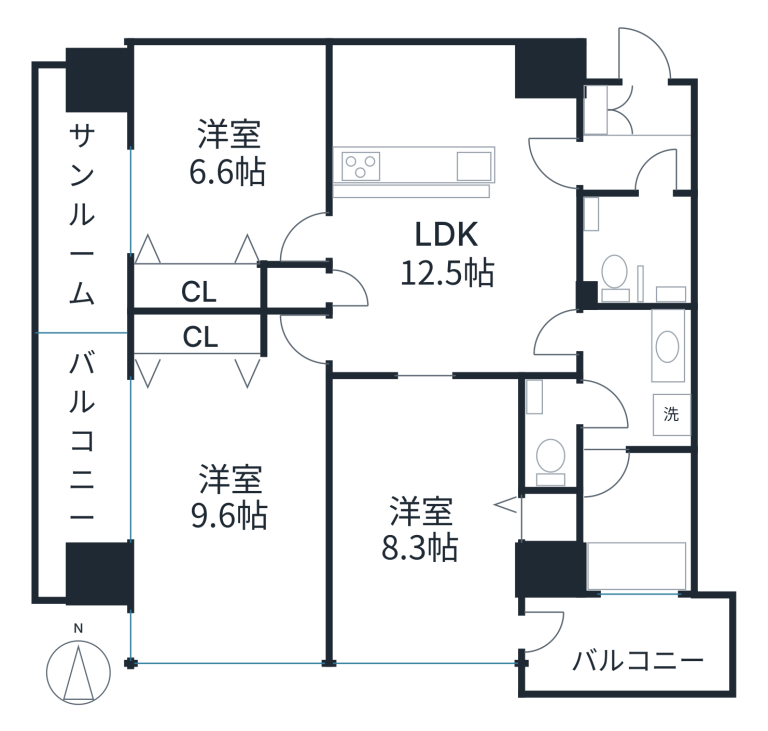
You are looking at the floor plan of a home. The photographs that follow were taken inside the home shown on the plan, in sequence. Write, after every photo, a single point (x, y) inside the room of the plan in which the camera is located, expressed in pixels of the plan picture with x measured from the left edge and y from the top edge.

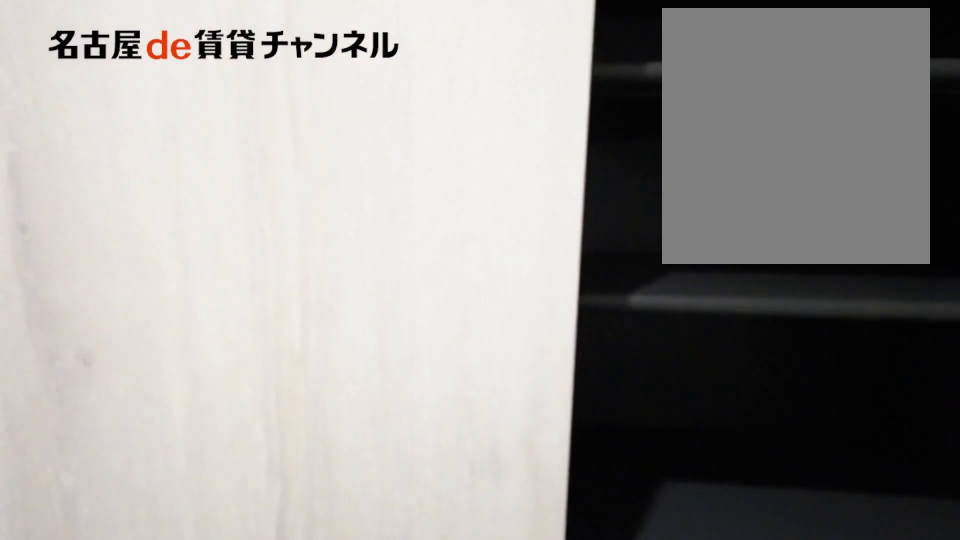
(640, 106)
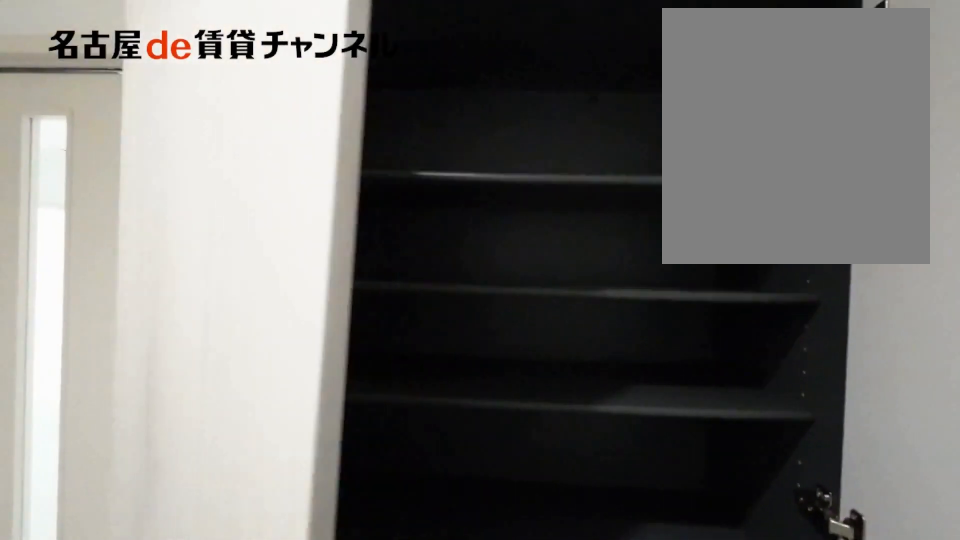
(640, 106)
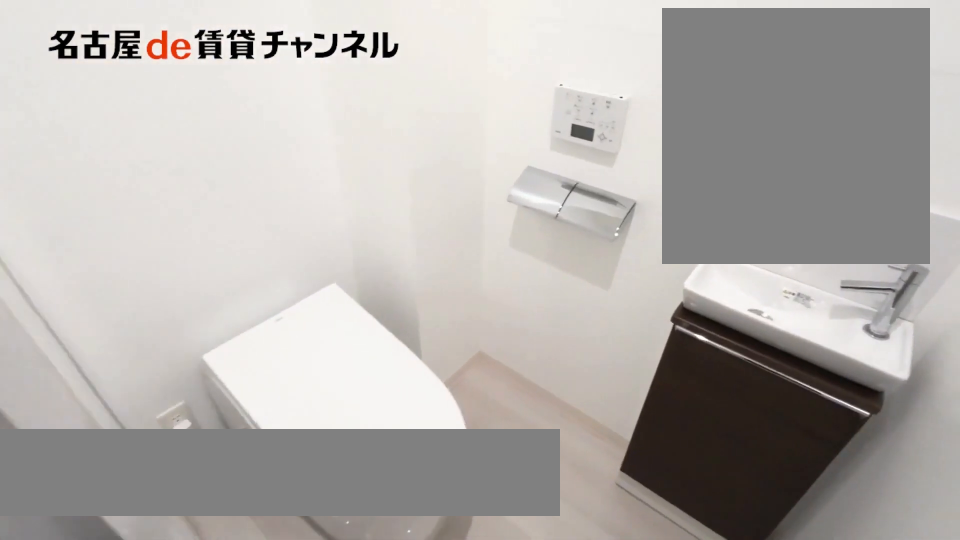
(637, 245)
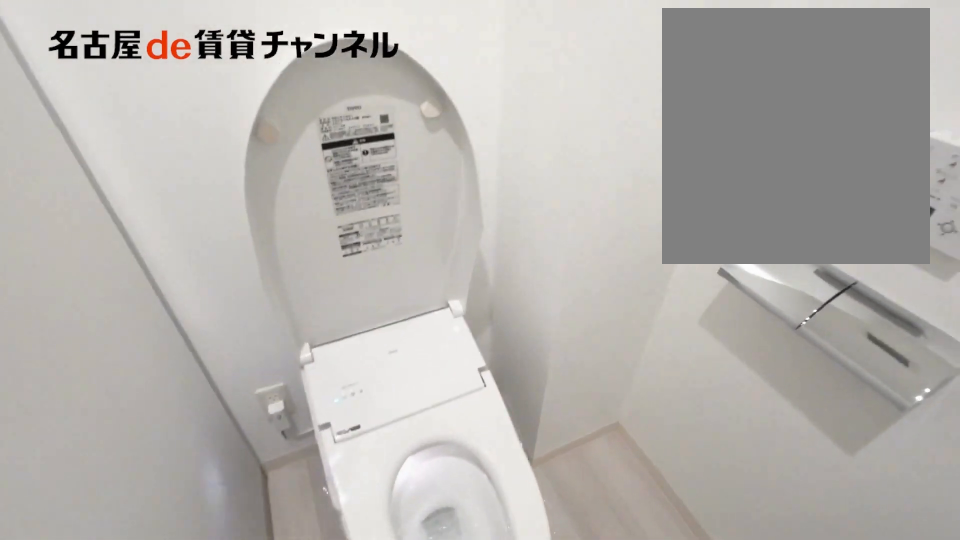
(637, 245)
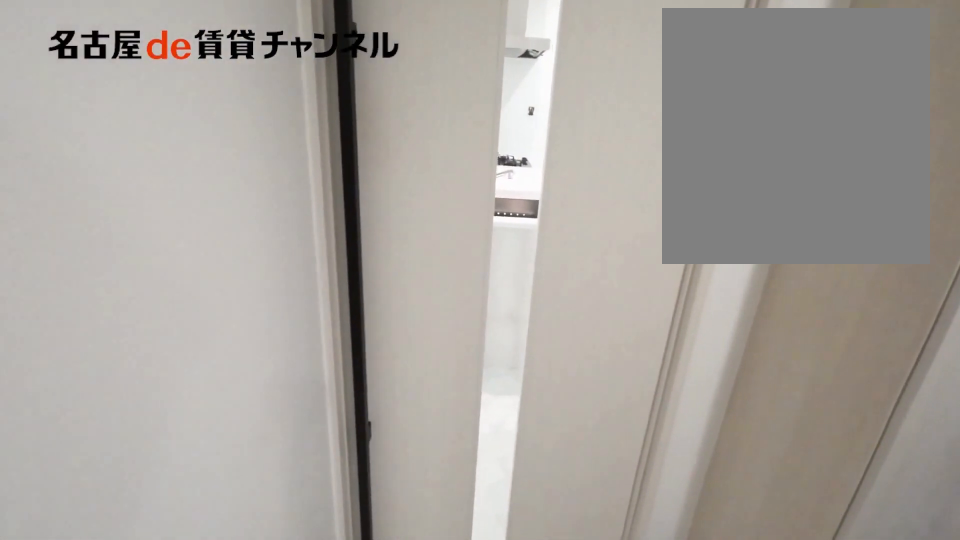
(633, 159)
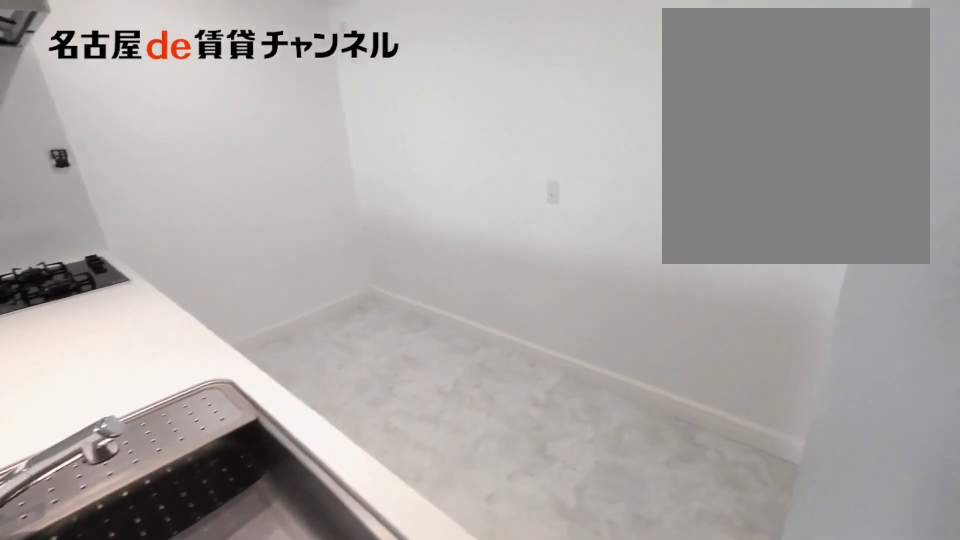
(461, 118)
